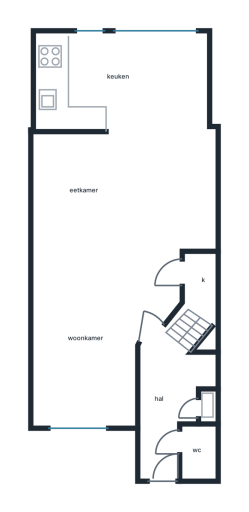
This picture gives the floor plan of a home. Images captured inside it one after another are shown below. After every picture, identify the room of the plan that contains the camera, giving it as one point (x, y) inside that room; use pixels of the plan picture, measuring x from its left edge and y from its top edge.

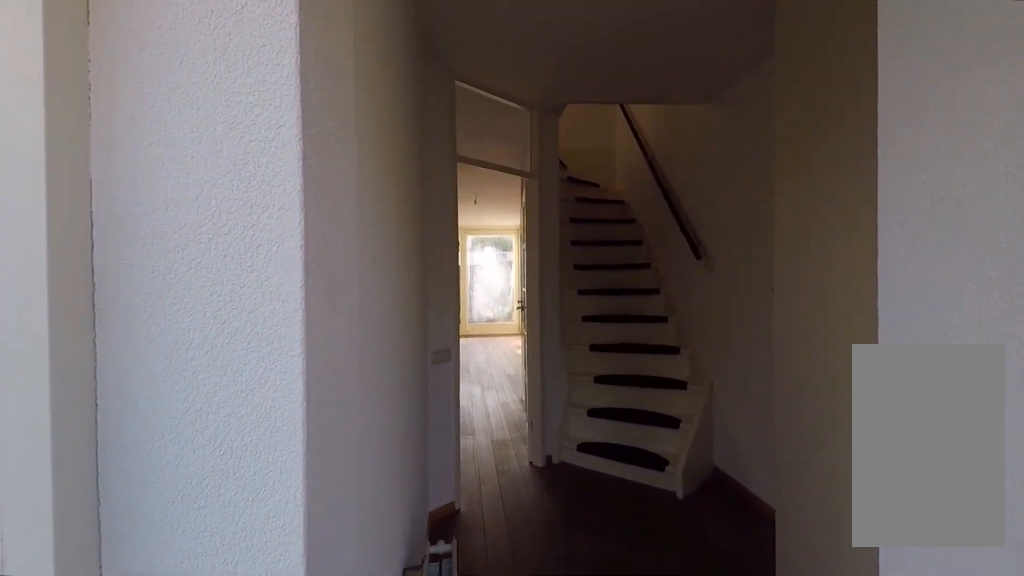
(168, 400)
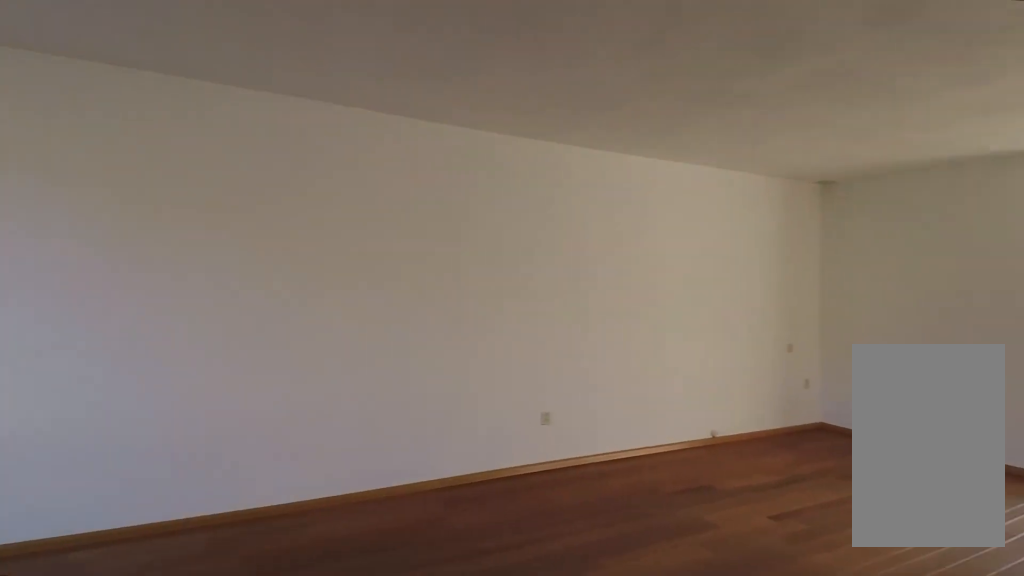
(111, 259)
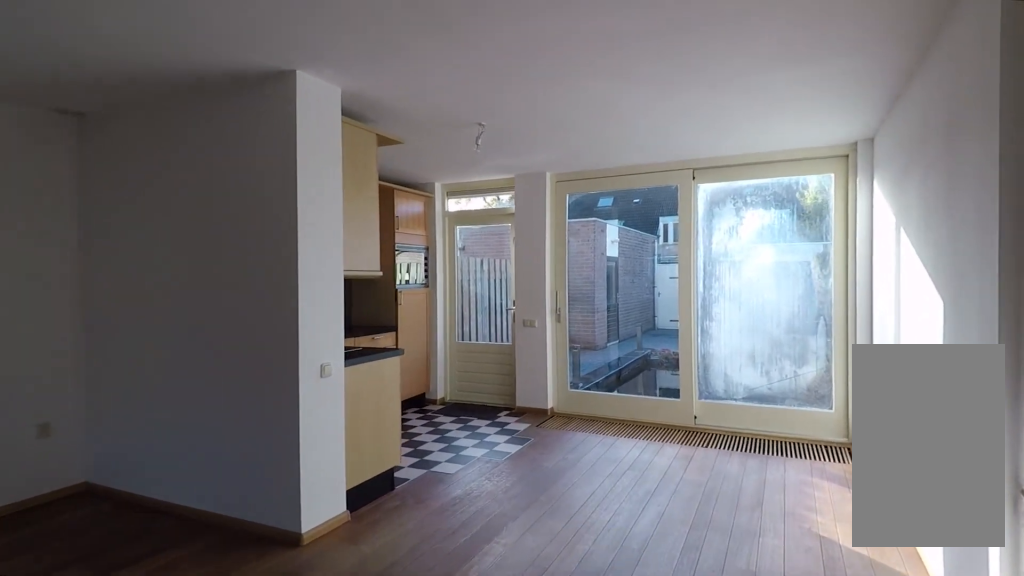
(111, 259)
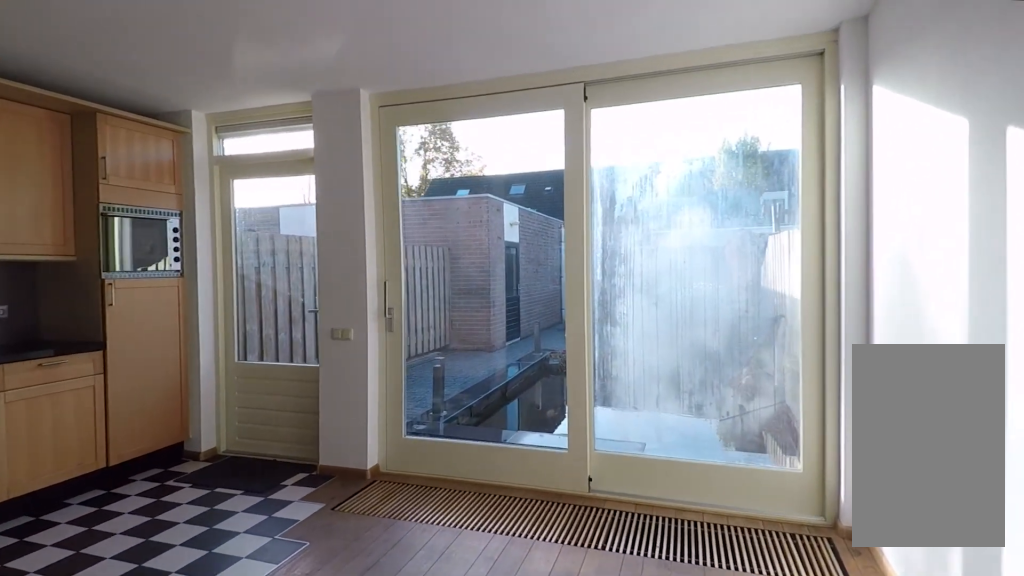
(122, 83)
